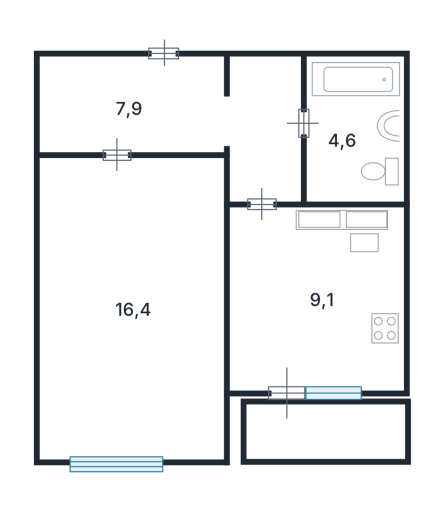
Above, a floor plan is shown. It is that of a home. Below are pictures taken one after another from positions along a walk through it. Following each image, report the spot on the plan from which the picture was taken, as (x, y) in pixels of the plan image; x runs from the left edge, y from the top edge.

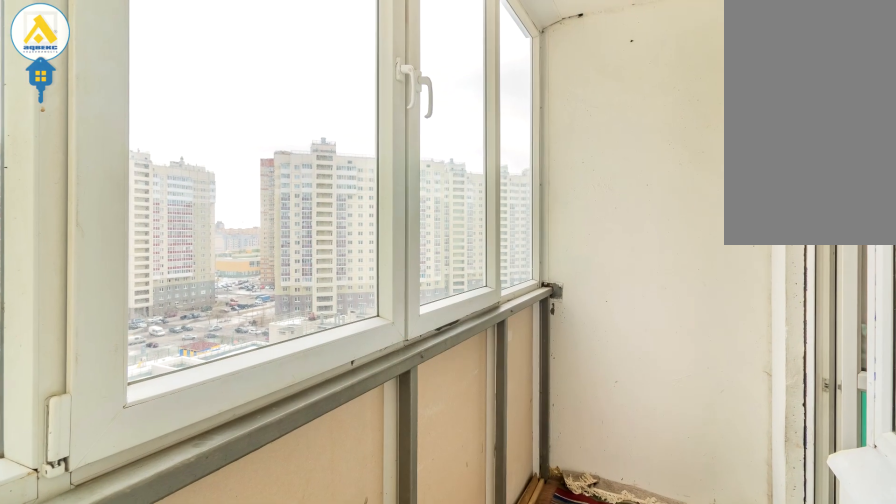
(332, 416)
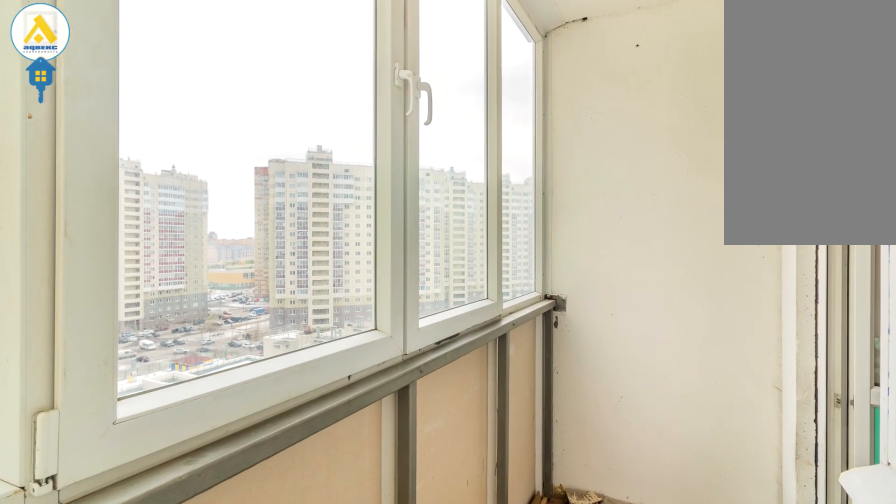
(337, 413)
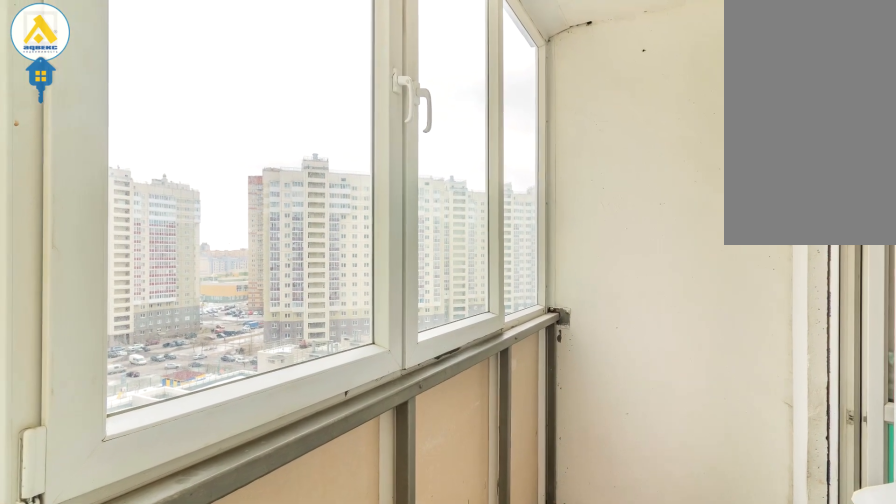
(323, 416)
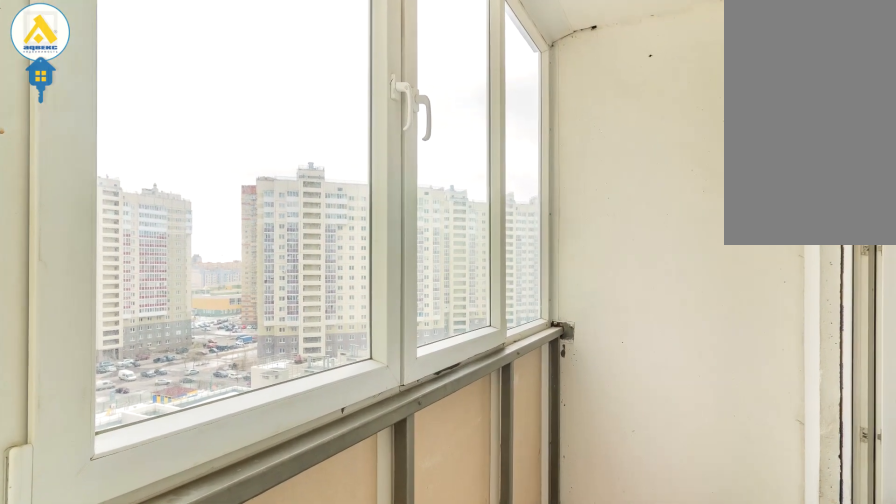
(330, 418)
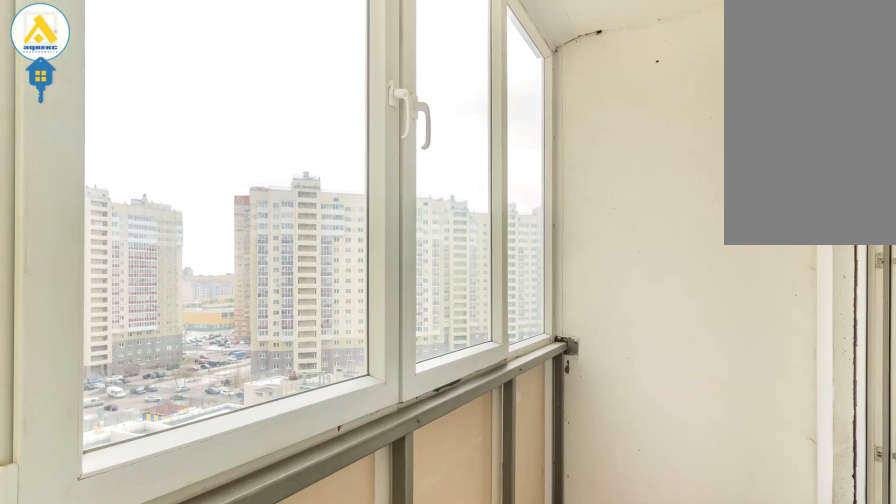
(330, 418)
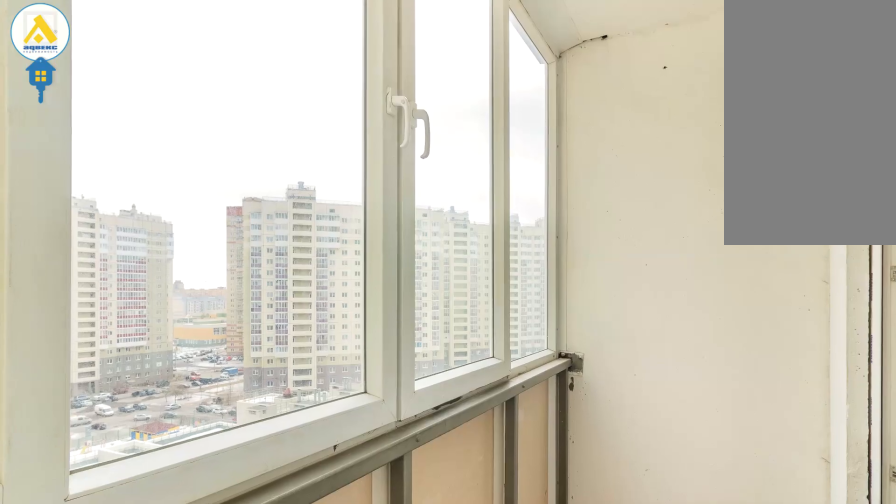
(330, 418)
